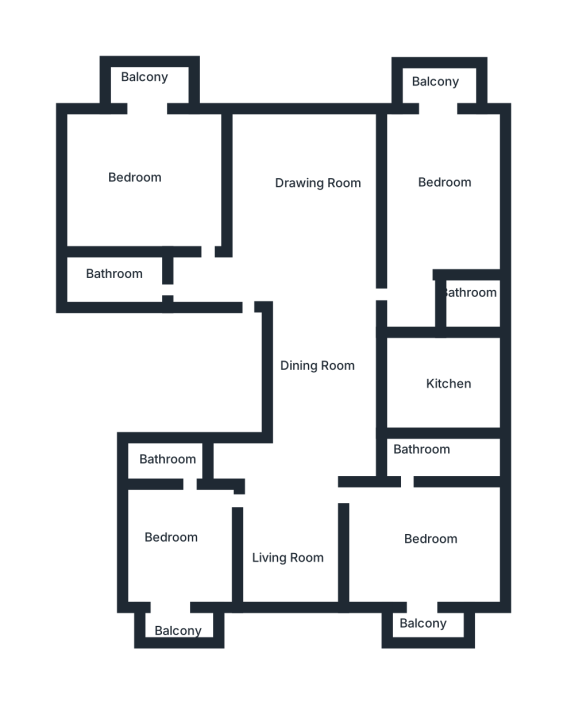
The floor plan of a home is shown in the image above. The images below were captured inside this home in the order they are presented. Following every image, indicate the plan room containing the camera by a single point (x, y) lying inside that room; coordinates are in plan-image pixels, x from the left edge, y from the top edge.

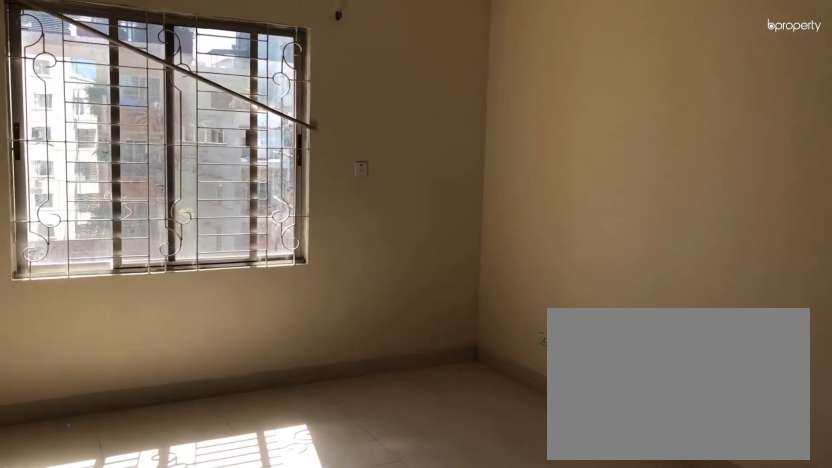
(321, 273)
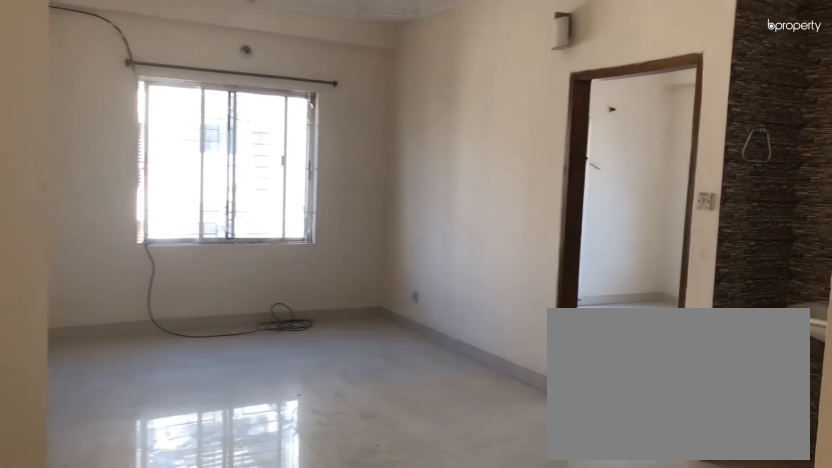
(302, 483)
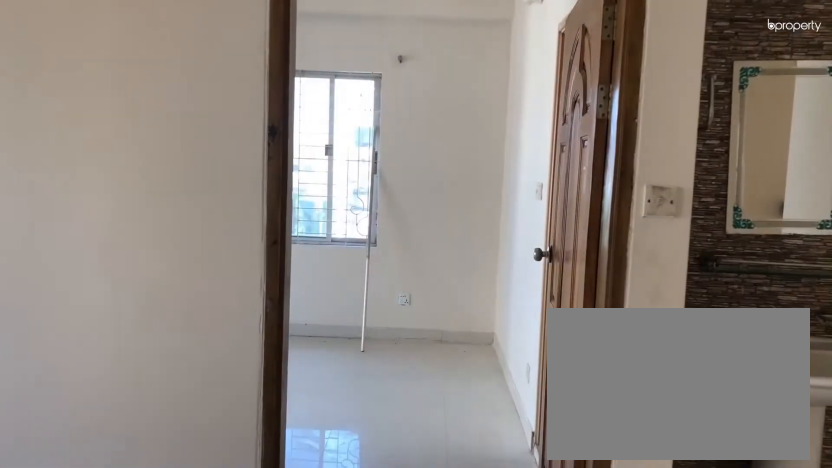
(302, 483)
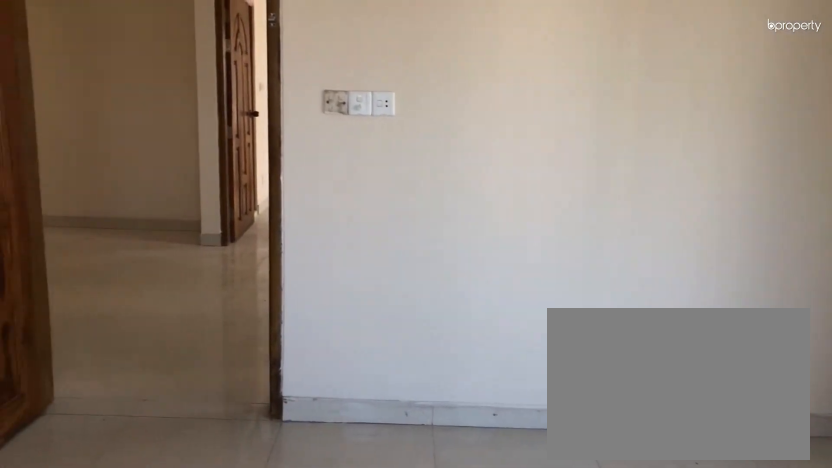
(184, 550)
